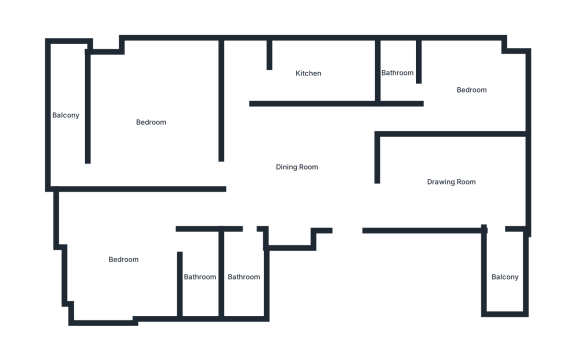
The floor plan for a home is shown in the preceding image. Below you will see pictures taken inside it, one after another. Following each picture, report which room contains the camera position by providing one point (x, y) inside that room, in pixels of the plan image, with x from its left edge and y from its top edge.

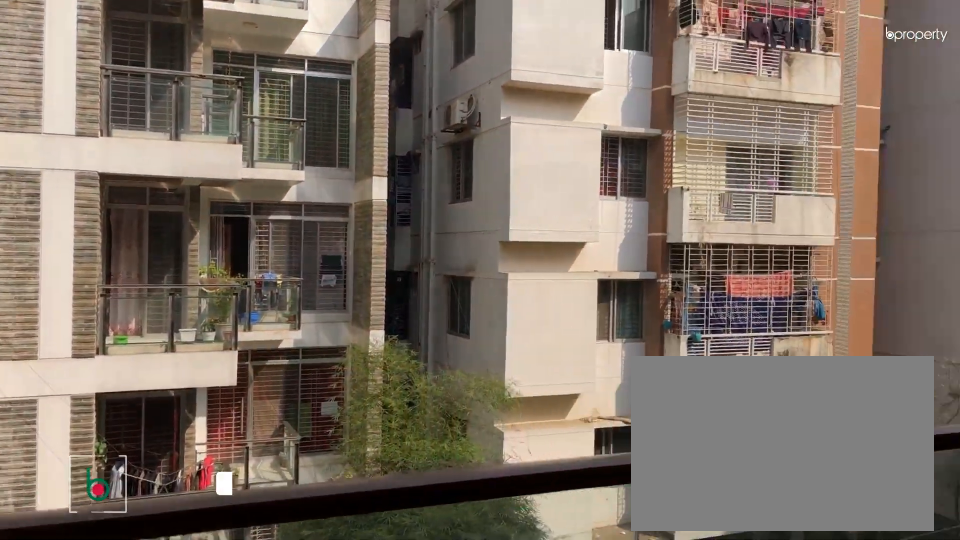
(67, 115)
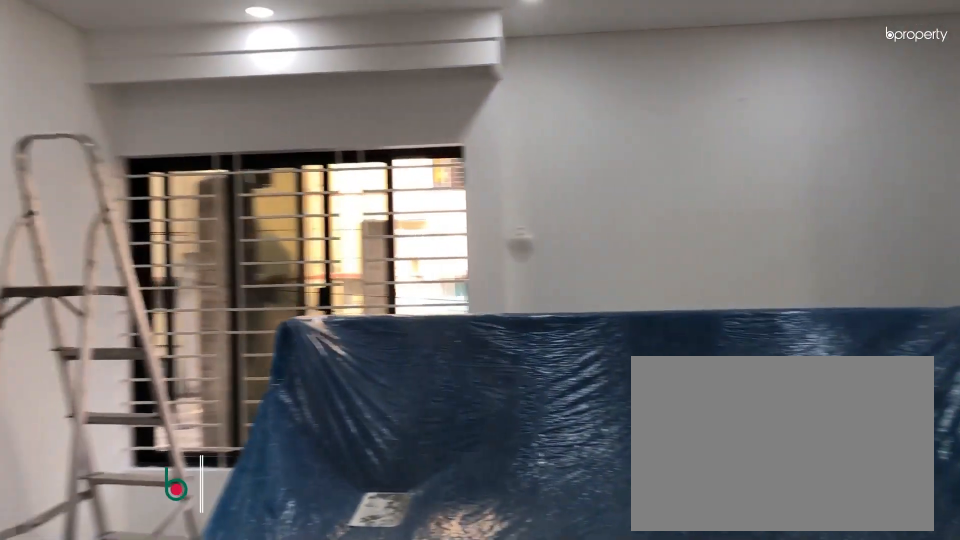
(124, 260)
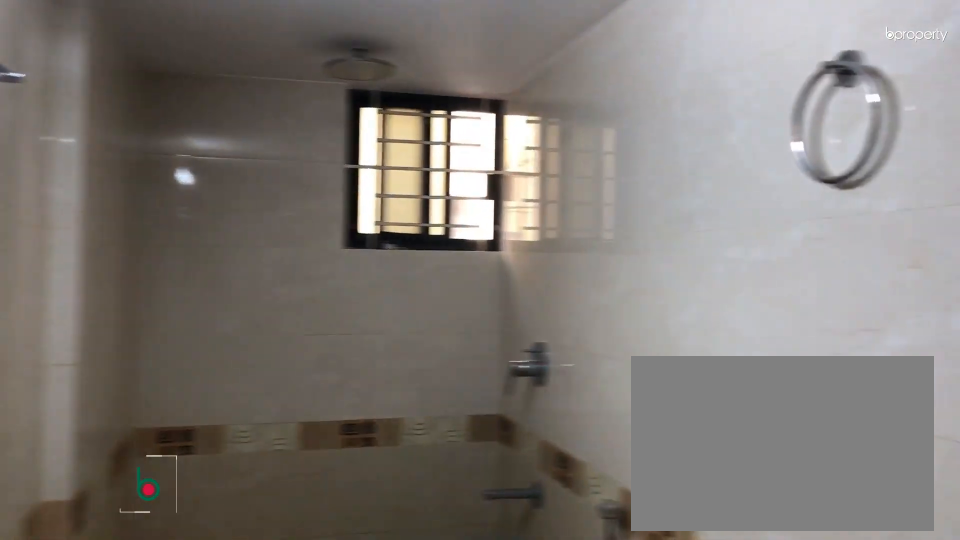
(245, 277)
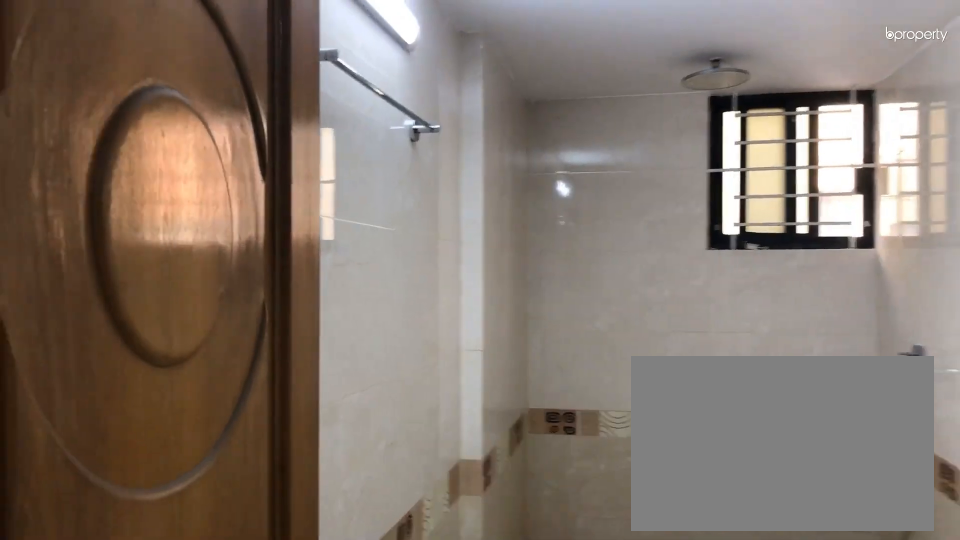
(245, 277)
